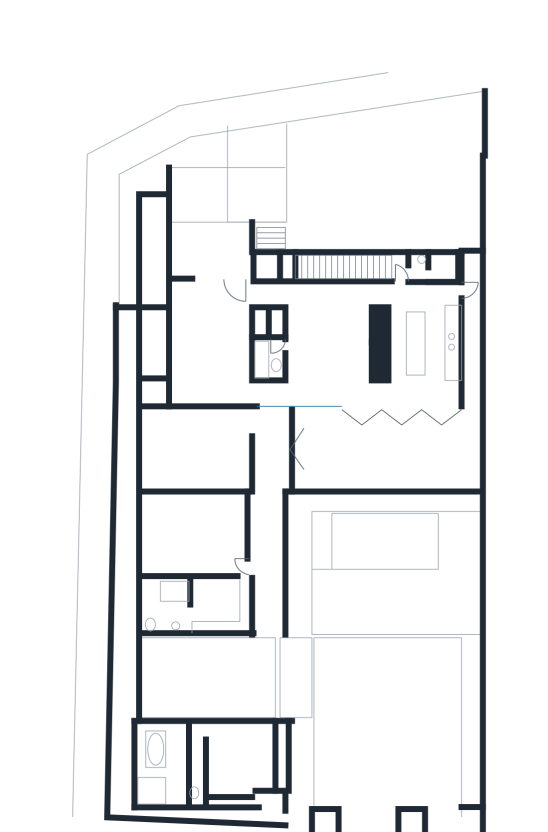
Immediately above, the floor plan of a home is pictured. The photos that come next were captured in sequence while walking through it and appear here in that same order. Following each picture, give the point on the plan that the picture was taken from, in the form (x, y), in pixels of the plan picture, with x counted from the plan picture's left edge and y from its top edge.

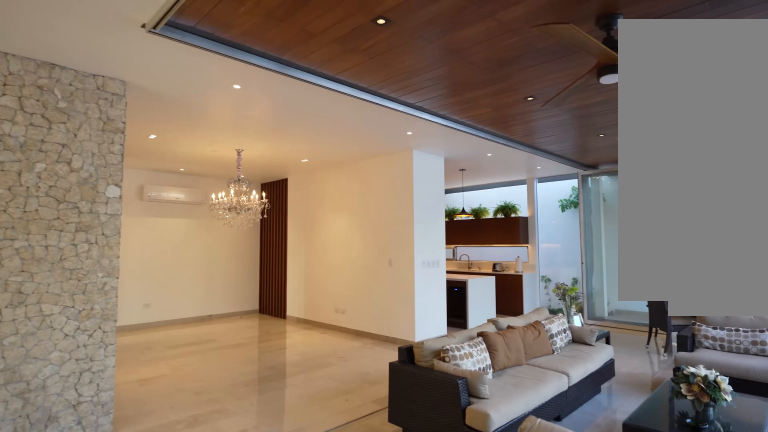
(269, 453)
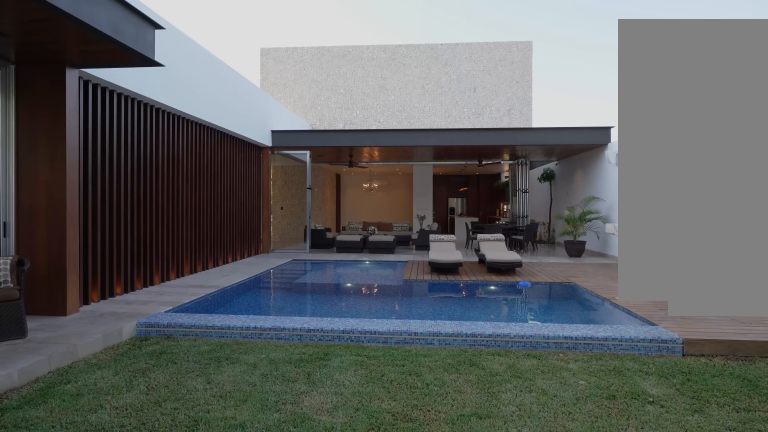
(379, 713)
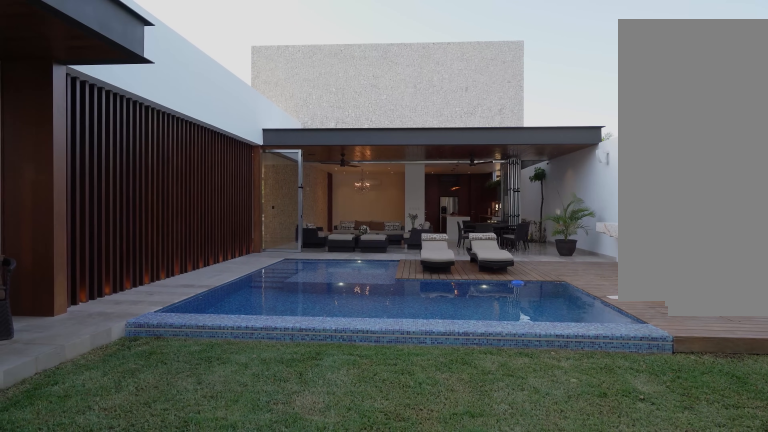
(379, 713)
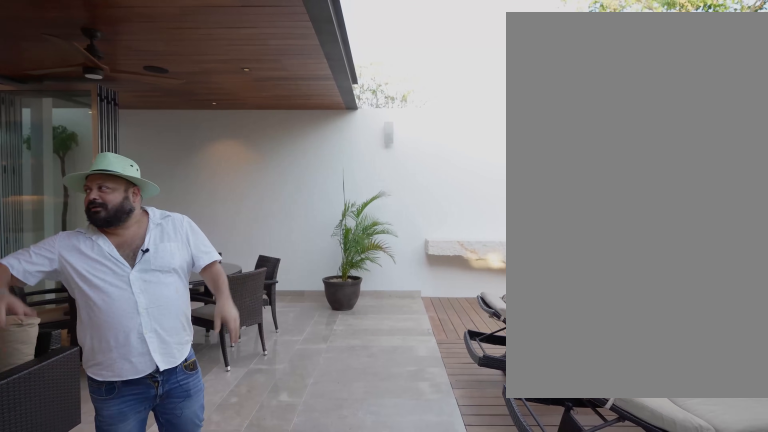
(384, 486)
